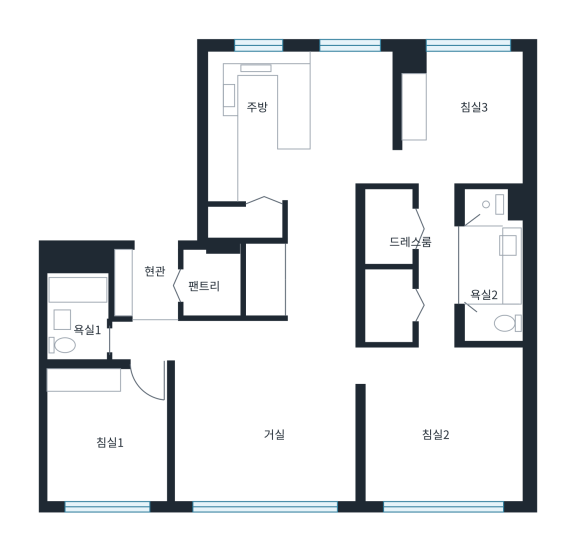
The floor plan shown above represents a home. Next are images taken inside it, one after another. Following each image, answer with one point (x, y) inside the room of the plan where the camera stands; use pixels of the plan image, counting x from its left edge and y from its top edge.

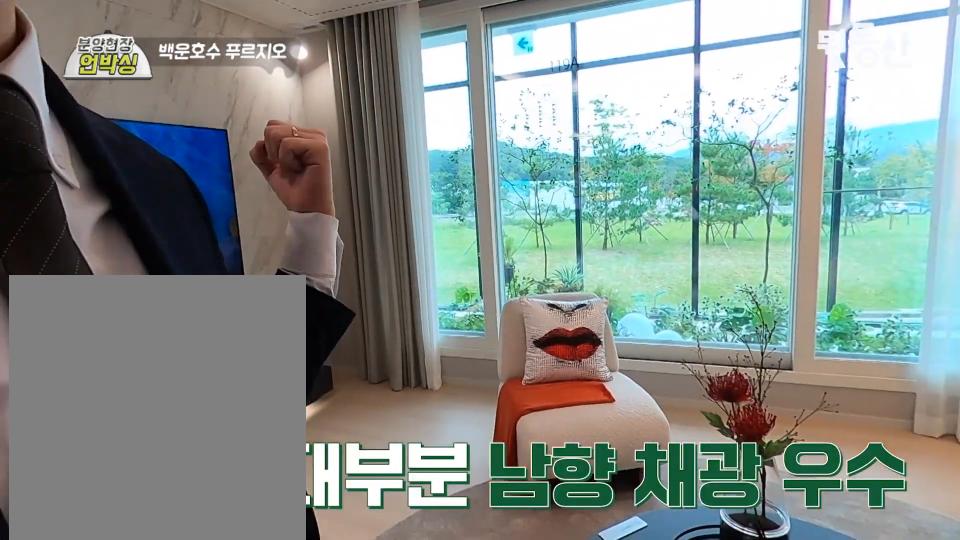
(277, 449)
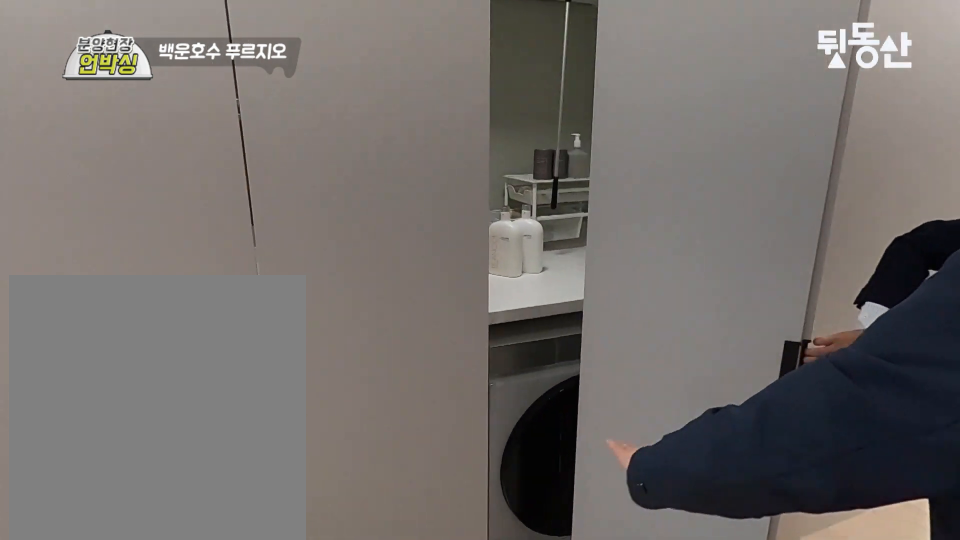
(322, 291)
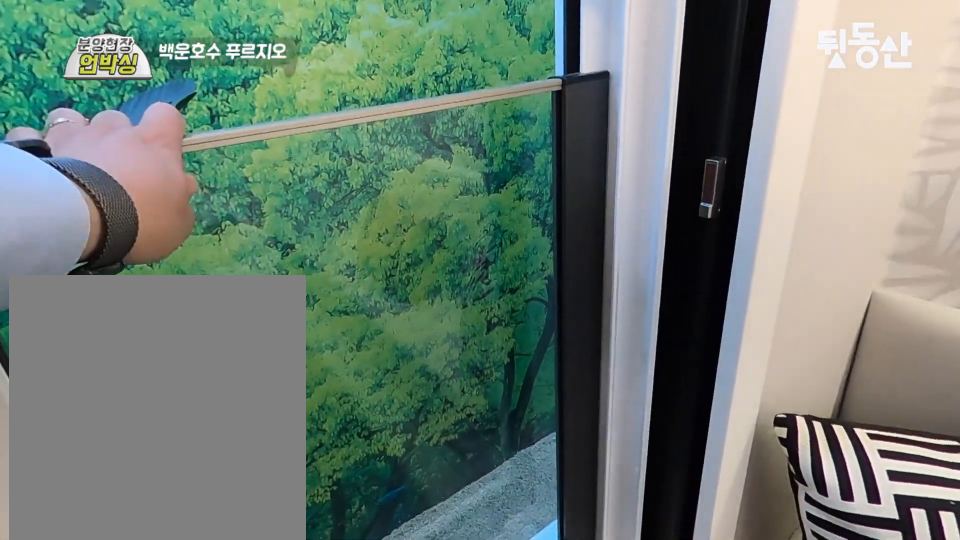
(348, 137)
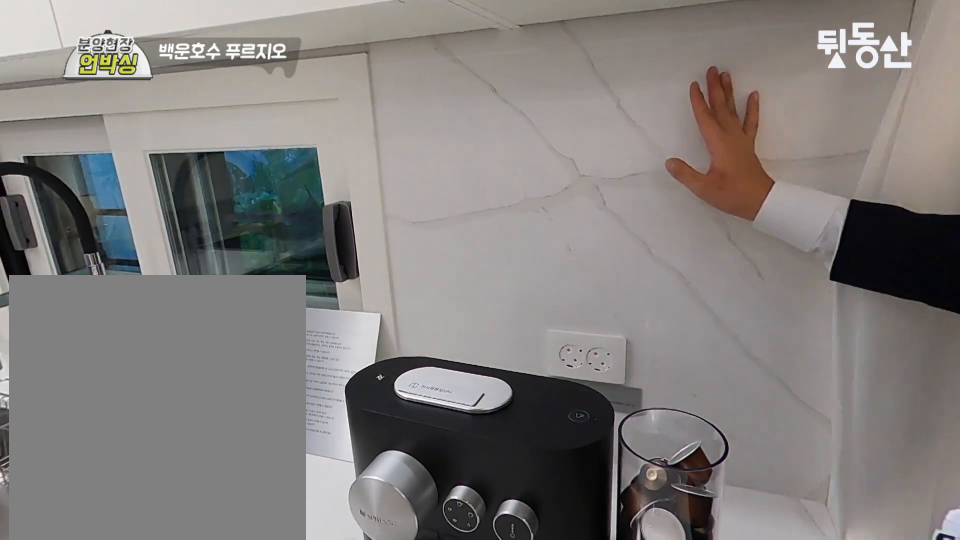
(348, 137)
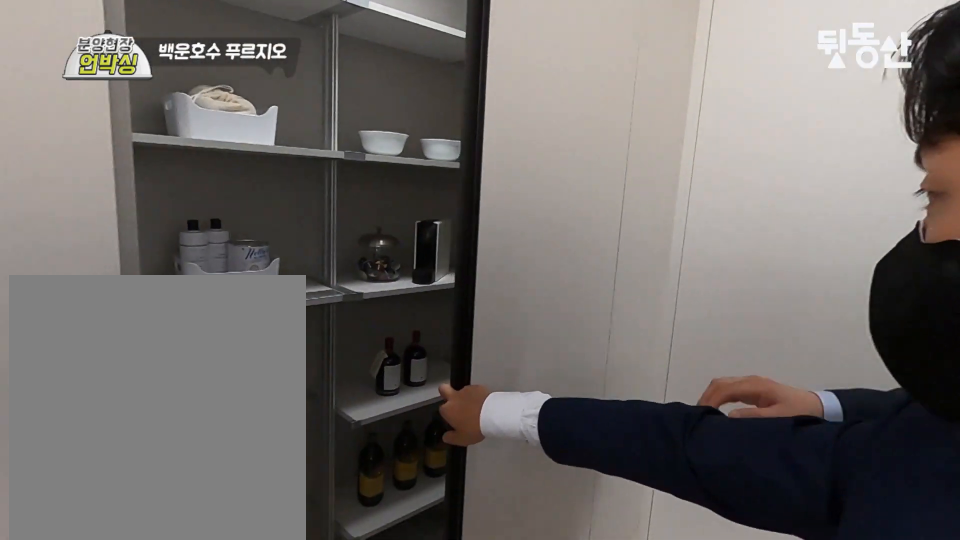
(265, 209)
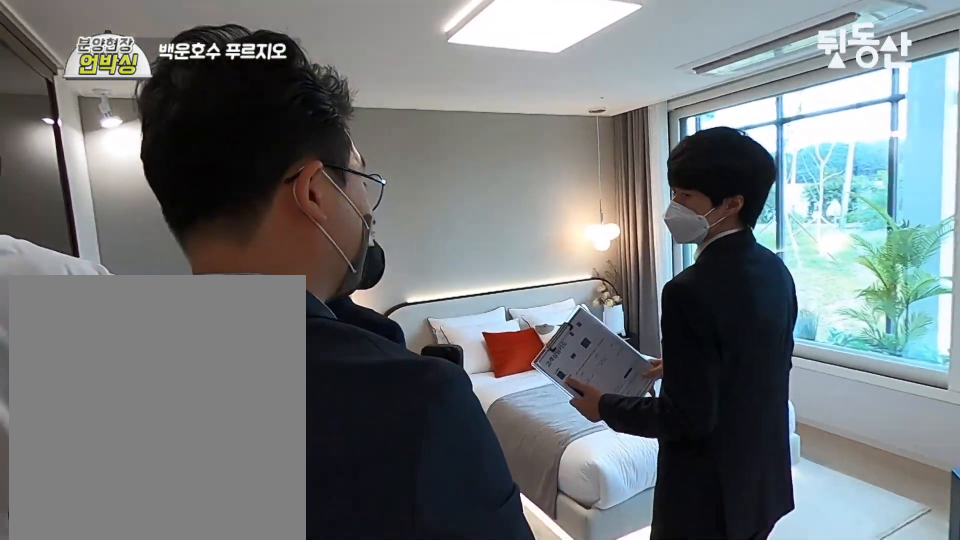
(443, 448)
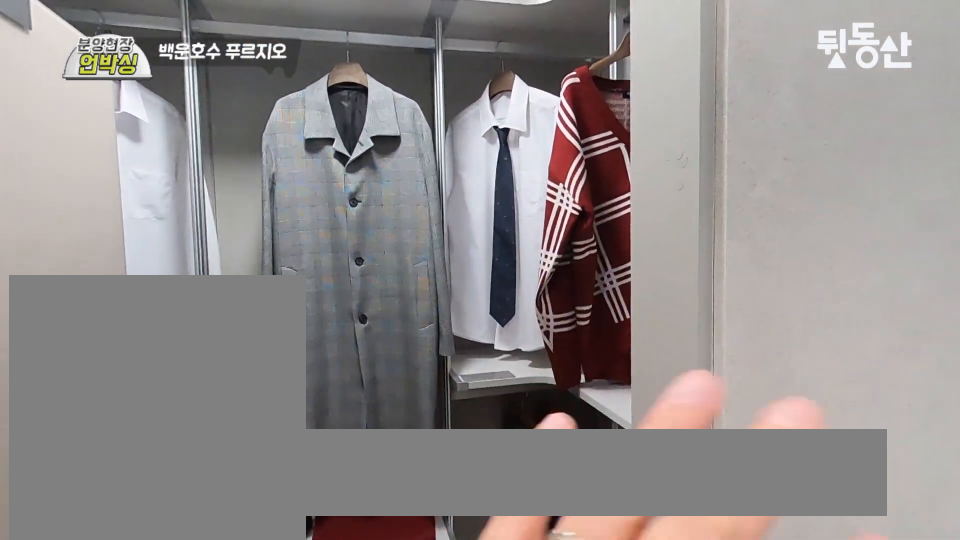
(431, 278)
